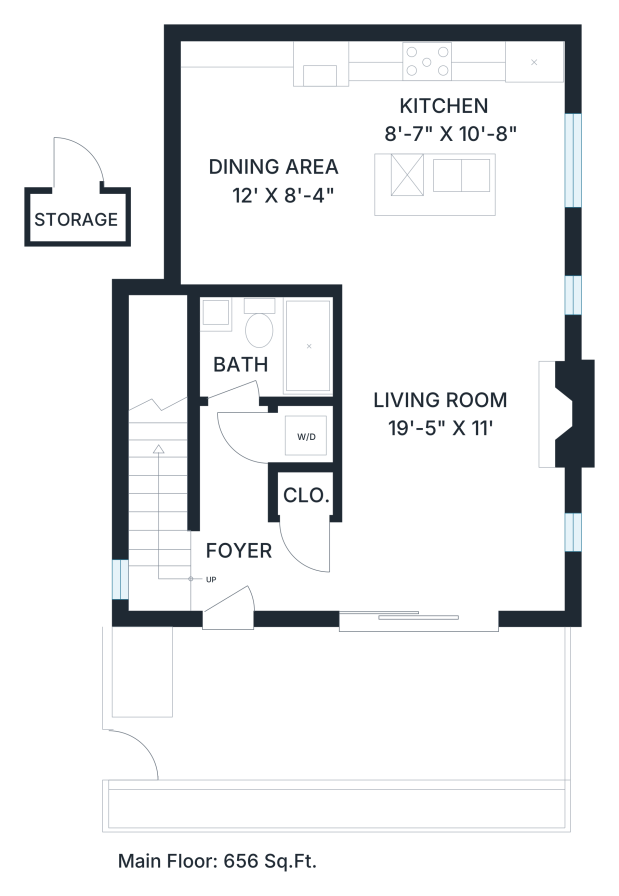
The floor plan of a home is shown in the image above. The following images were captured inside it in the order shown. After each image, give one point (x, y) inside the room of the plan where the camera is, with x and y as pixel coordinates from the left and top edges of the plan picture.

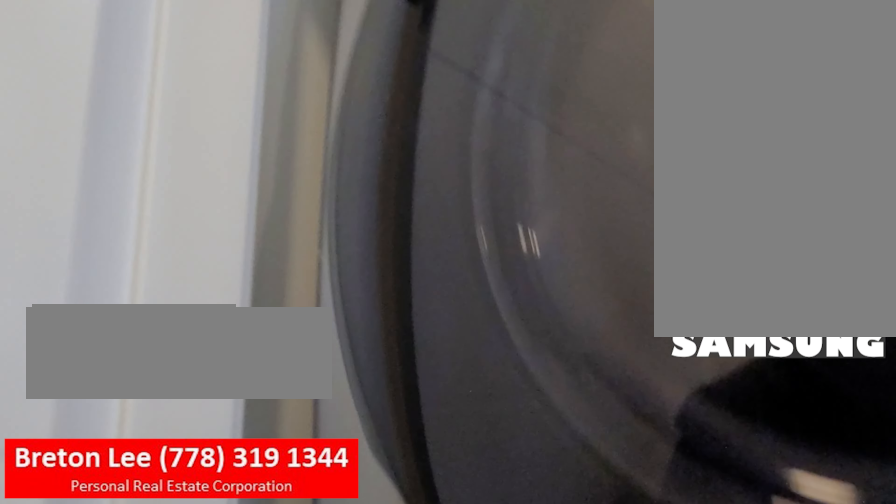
(308, 434)
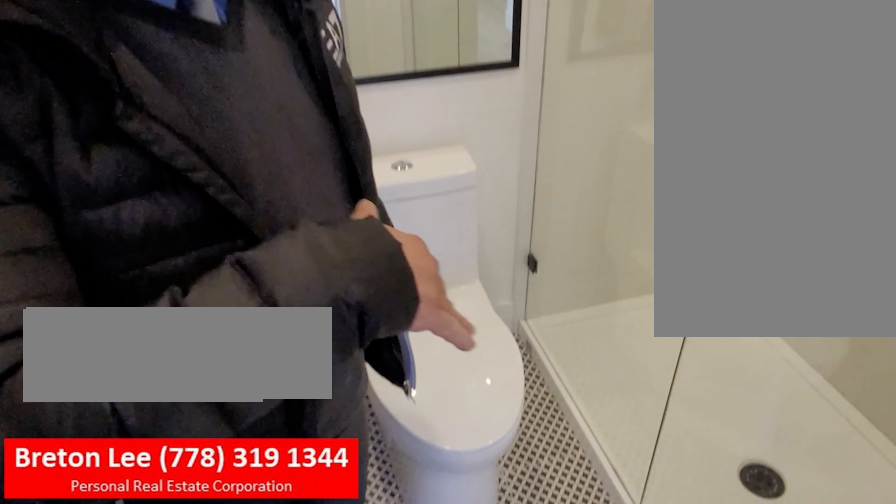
(242, 368)
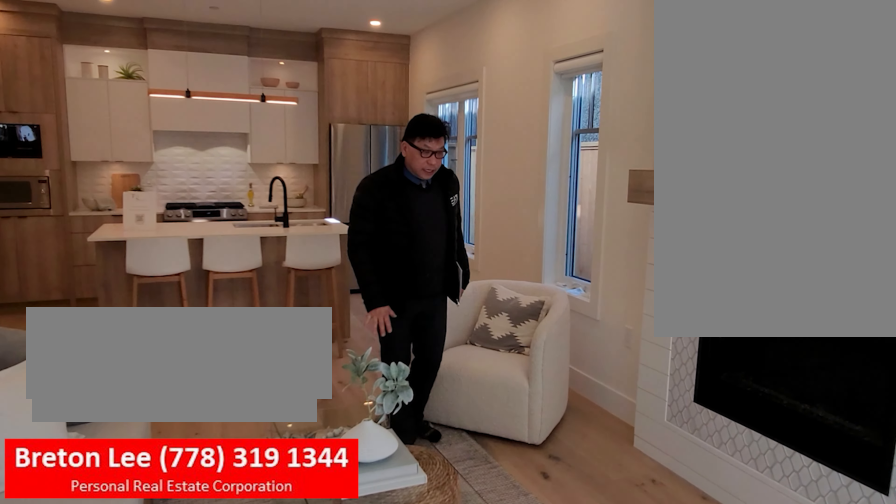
(436, 484)
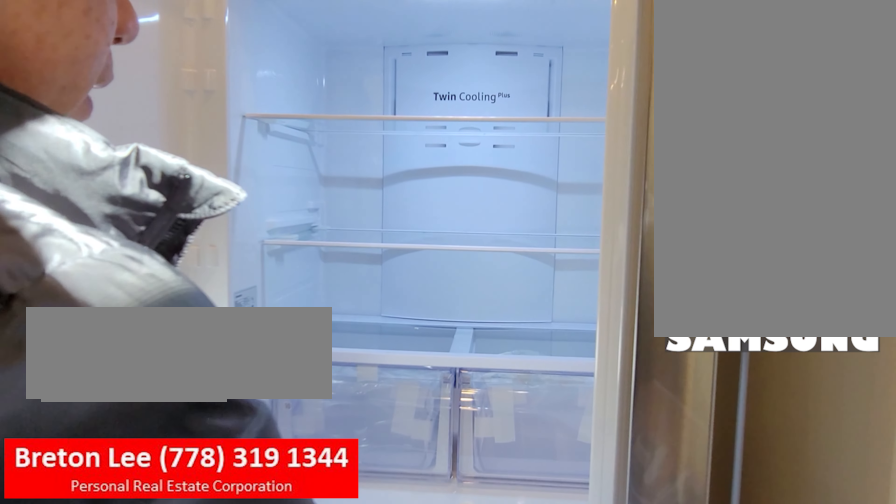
(529, 172)
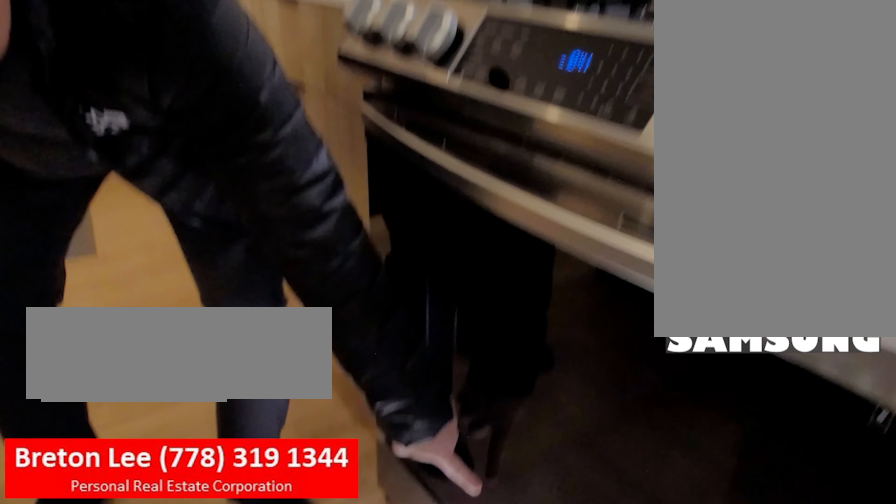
(529, 172)
